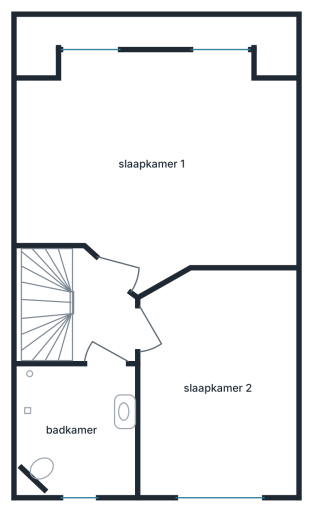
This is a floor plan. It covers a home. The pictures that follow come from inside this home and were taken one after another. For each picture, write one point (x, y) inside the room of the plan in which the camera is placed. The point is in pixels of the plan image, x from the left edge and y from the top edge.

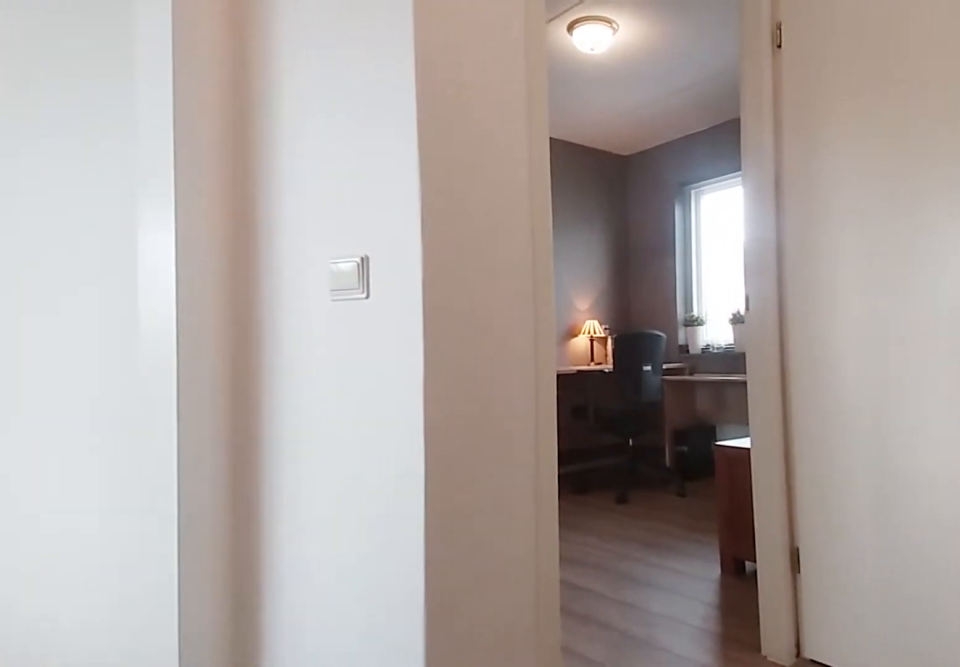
(100, 314)
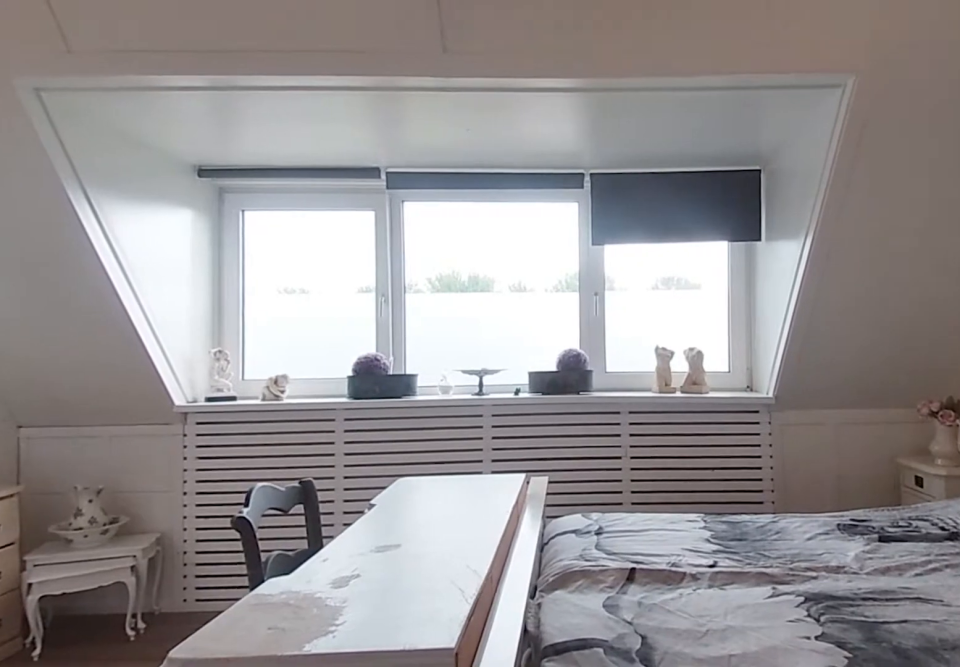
(159, 161)
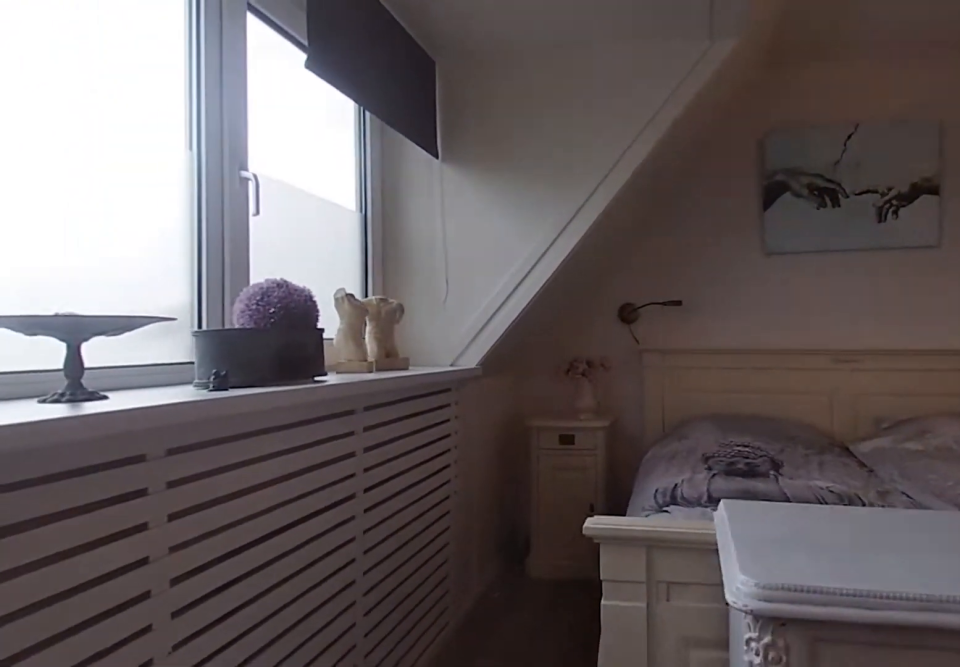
(159, 161)
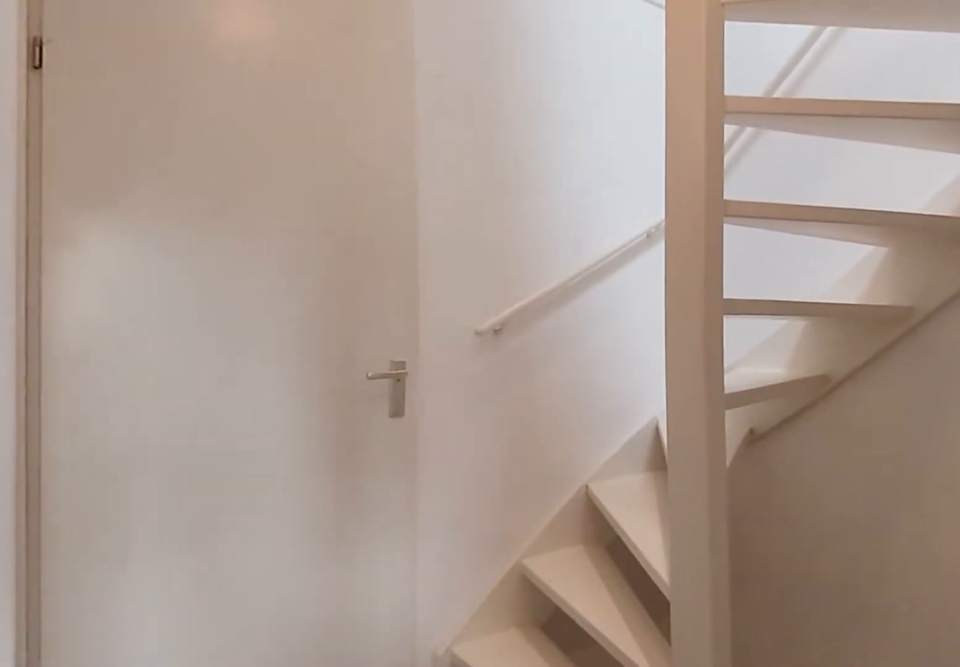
(100, 314)
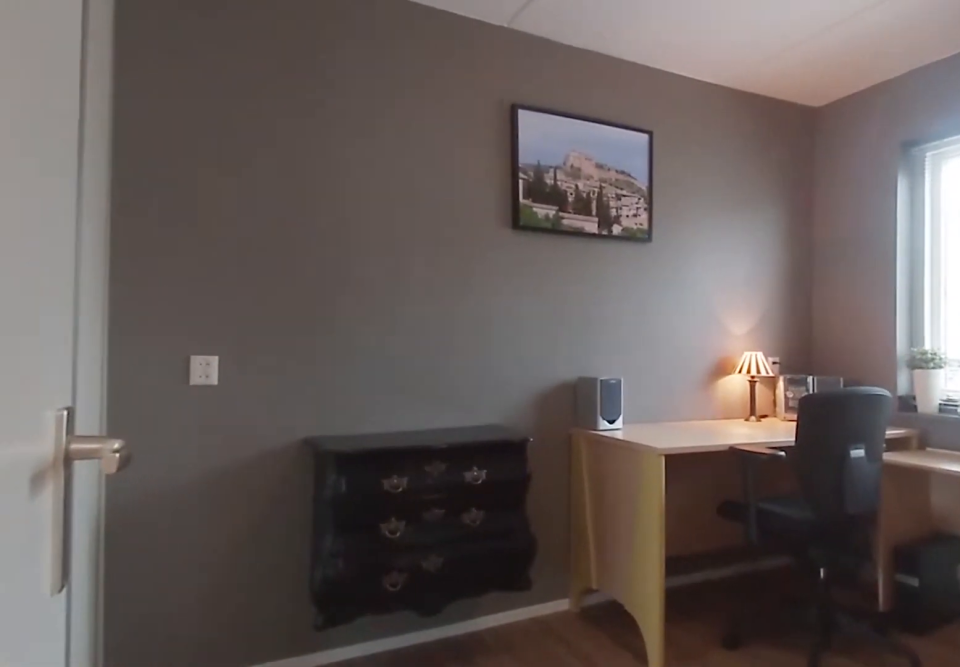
(218, 383)
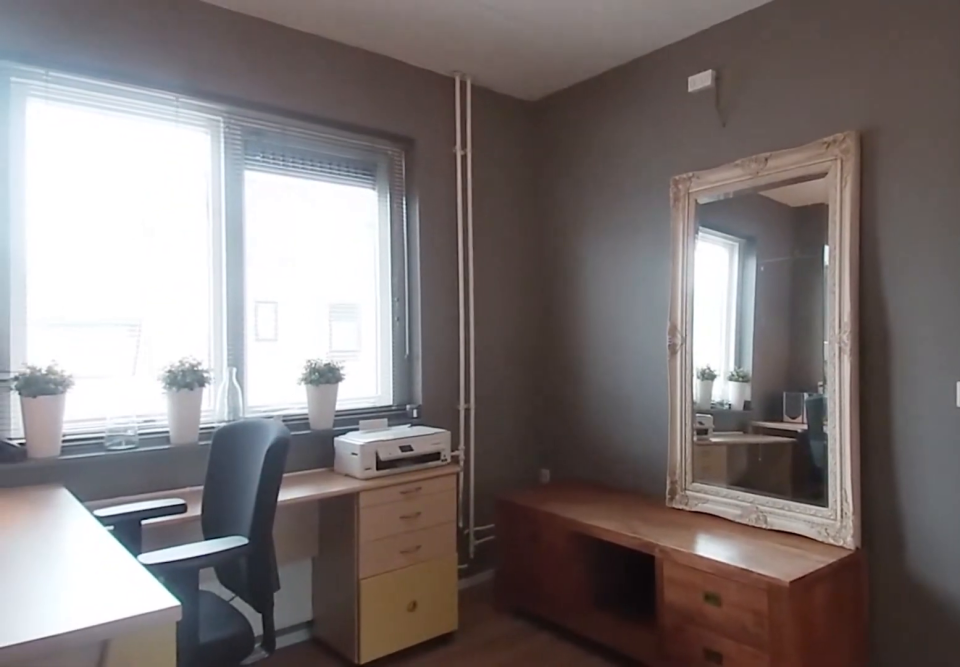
(218, 383)
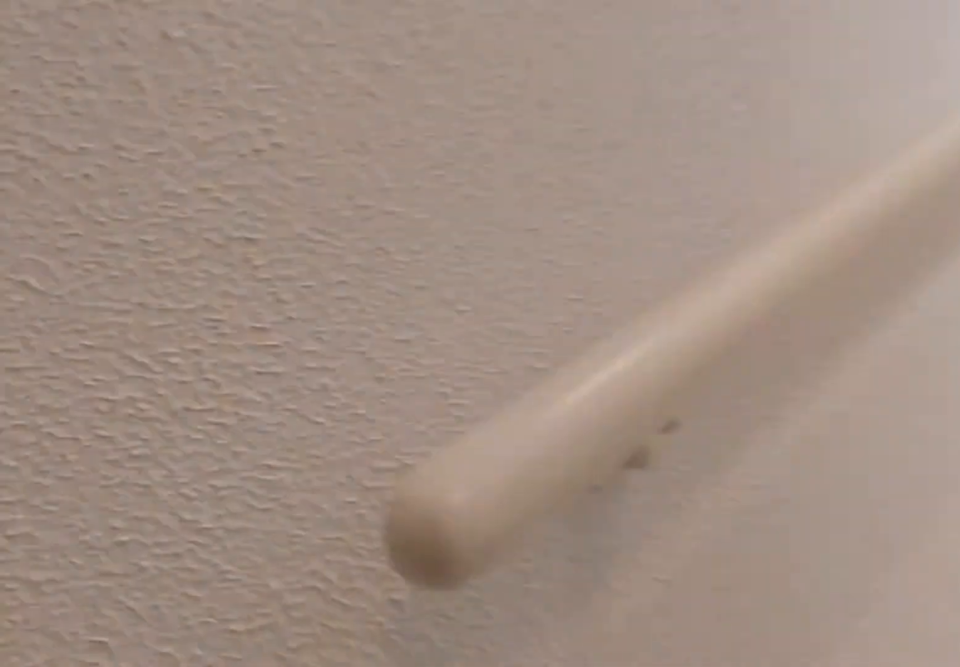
(100, 314)
